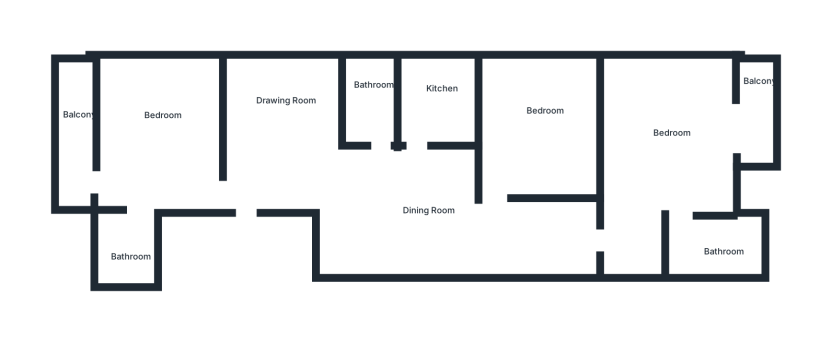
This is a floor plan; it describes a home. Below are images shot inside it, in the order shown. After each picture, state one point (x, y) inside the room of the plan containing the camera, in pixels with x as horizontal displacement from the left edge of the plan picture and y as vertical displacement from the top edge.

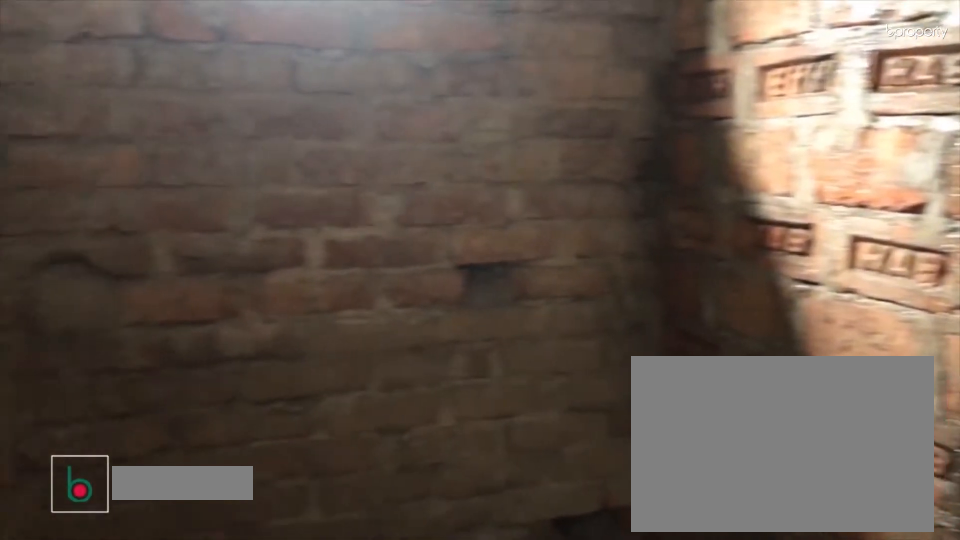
(712, 249)
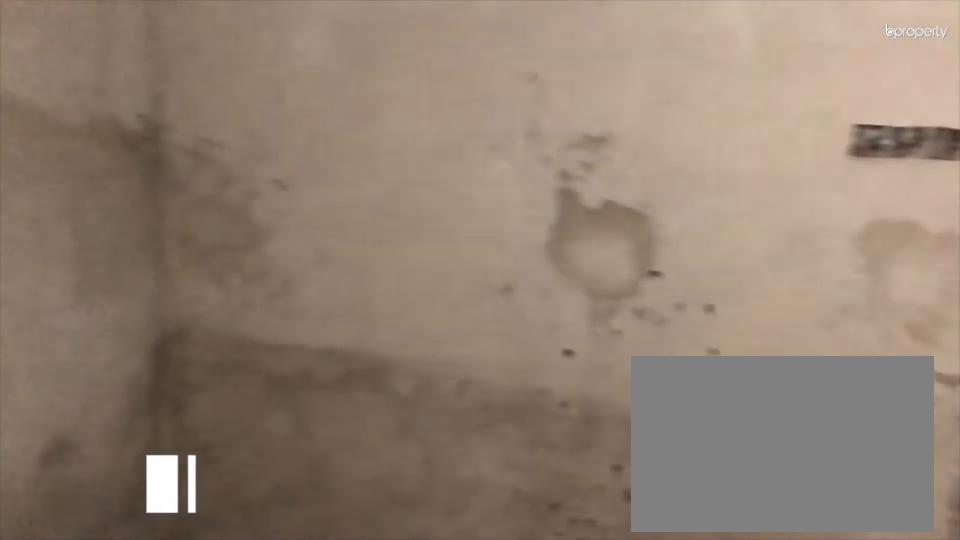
(547, 128)
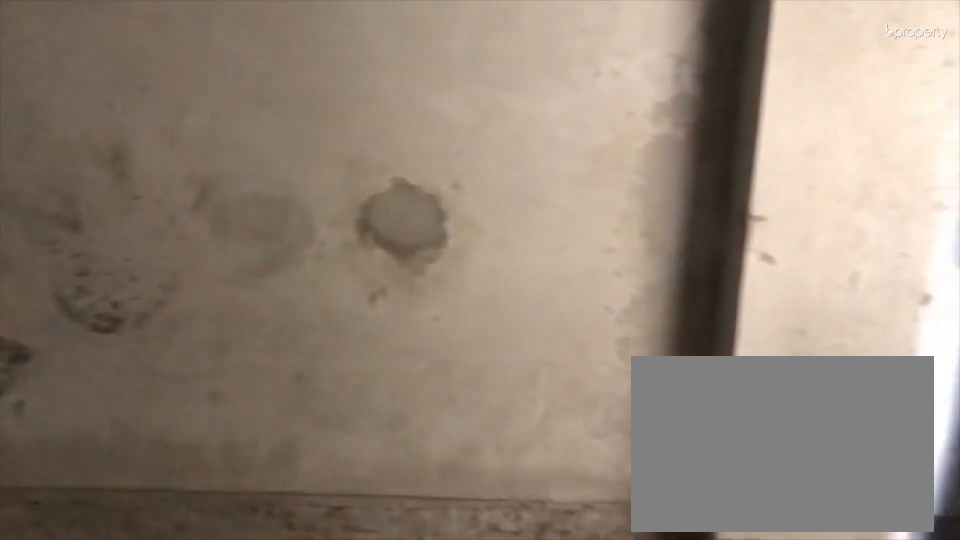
(547, 128)
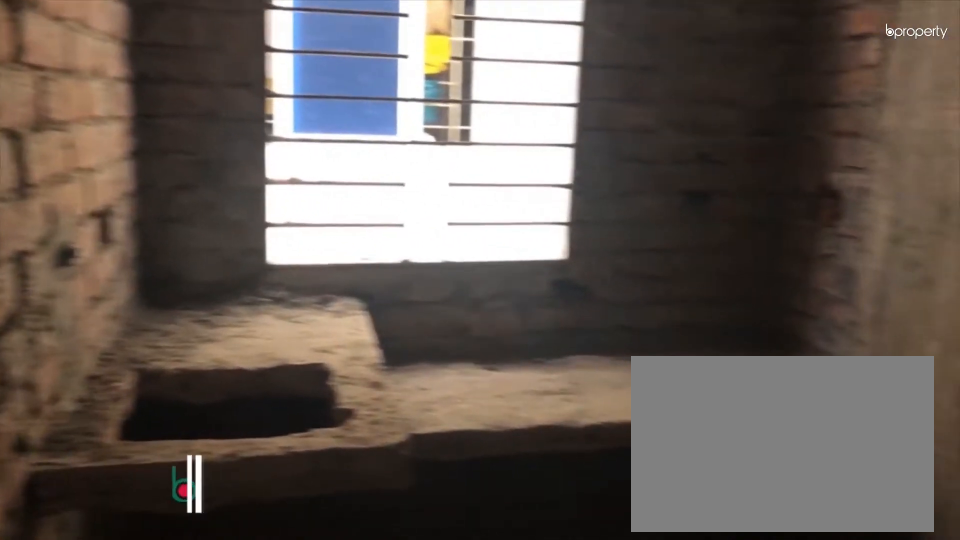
(433, 92)
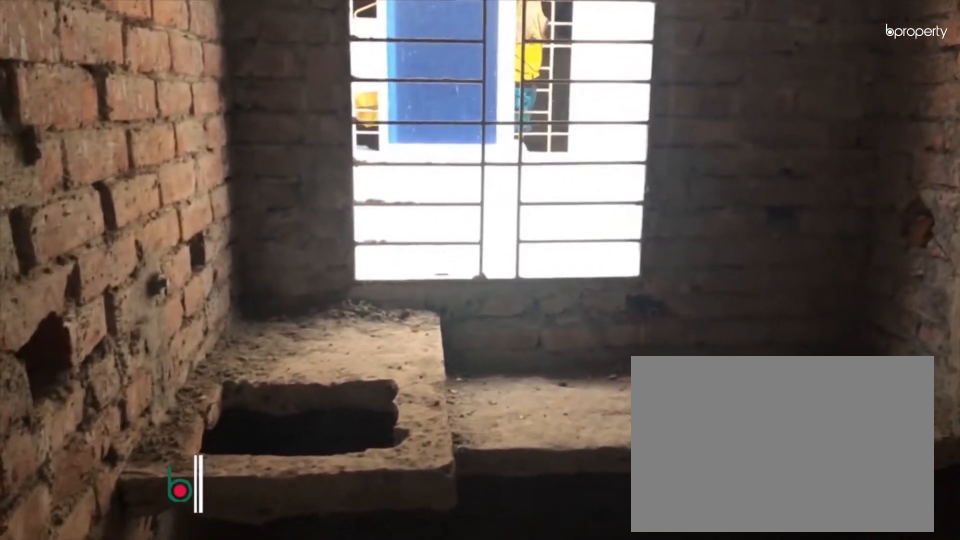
(433, 92)
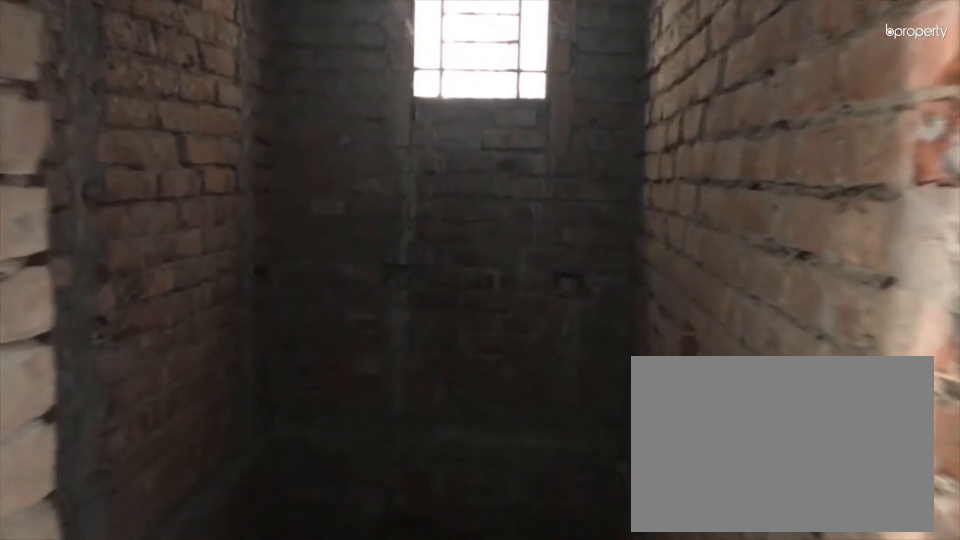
(376, 144)
